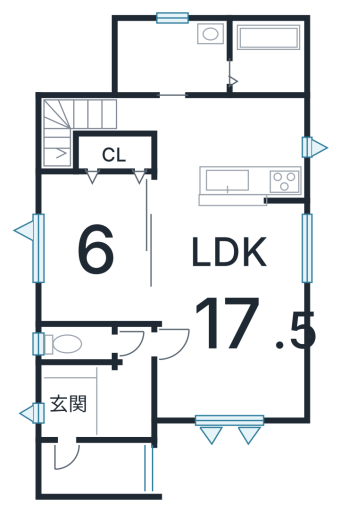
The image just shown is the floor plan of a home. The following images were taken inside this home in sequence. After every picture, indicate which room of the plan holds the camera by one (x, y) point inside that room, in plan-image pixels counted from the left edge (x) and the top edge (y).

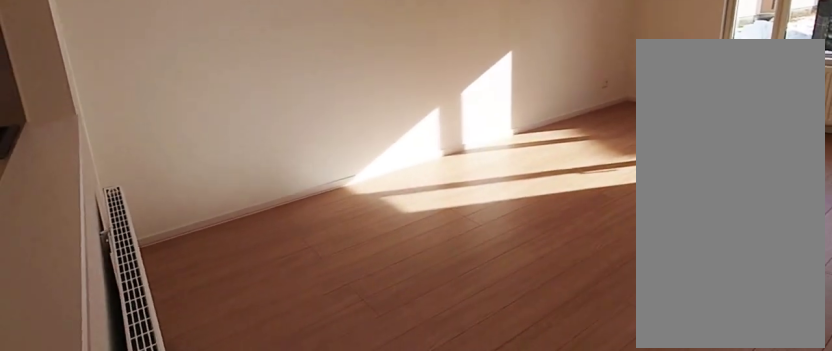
(225, 321)
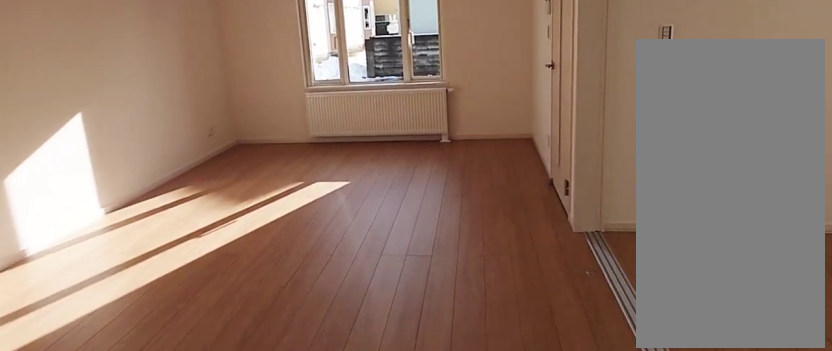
(225, 321)
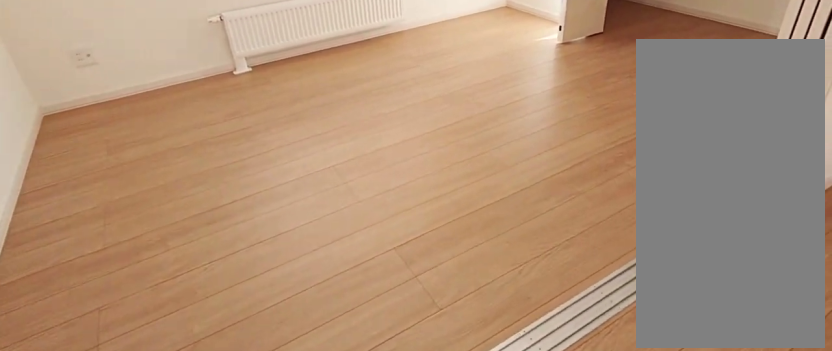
(95, 248)
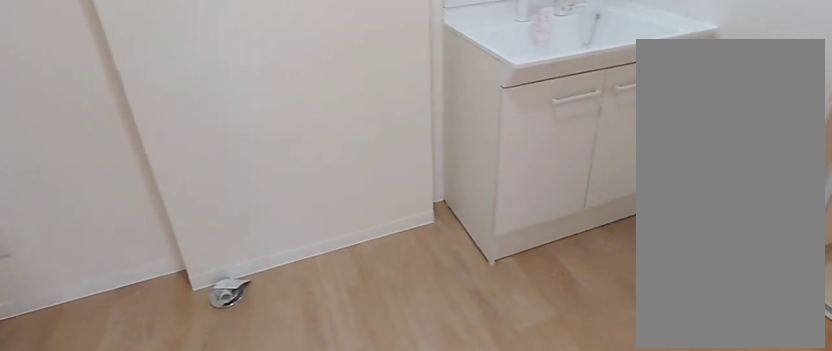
(168, 64)
